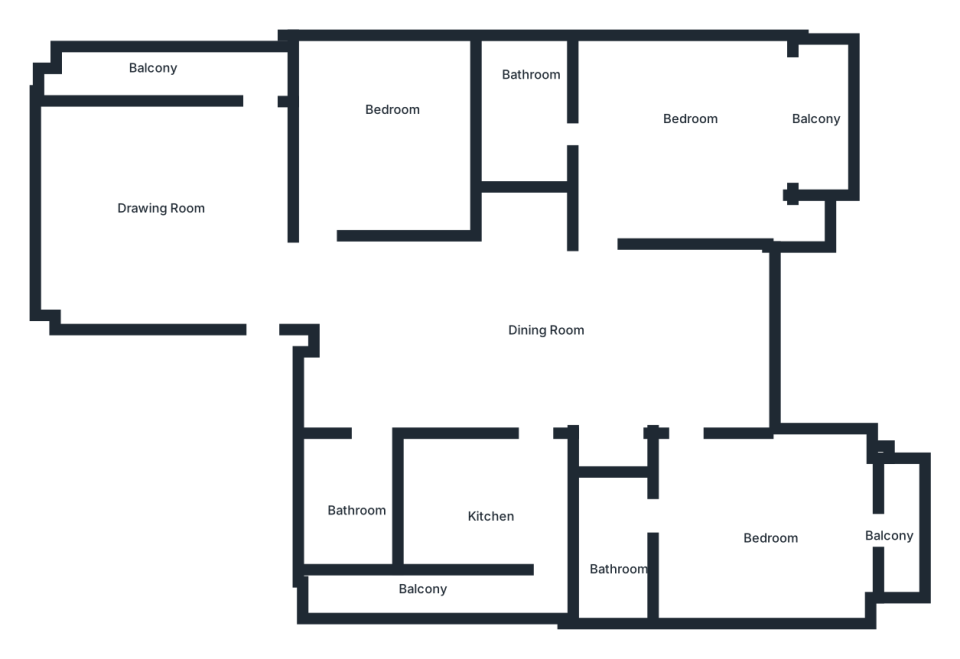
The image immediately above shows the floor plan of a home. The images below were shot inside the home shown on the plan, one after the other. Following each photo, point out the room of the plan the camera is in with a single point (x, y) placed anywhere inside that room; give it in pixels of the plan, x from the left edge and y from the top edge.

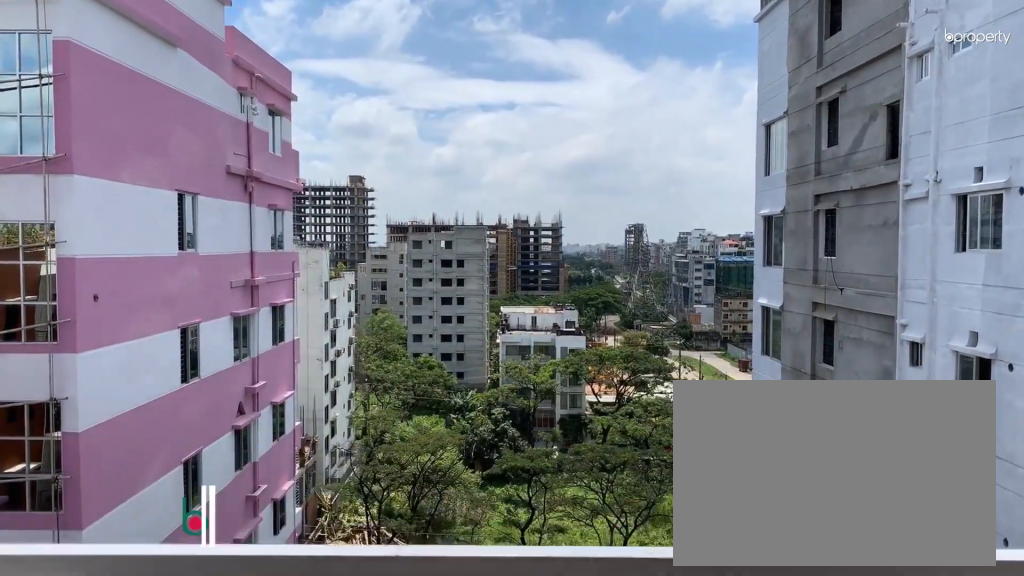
(901, 536)
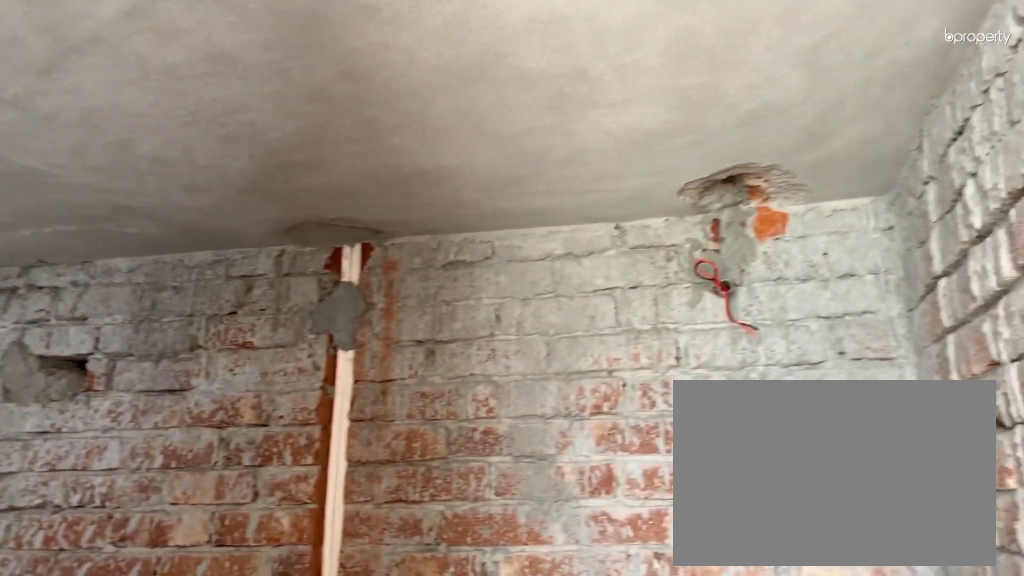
(612, 524)
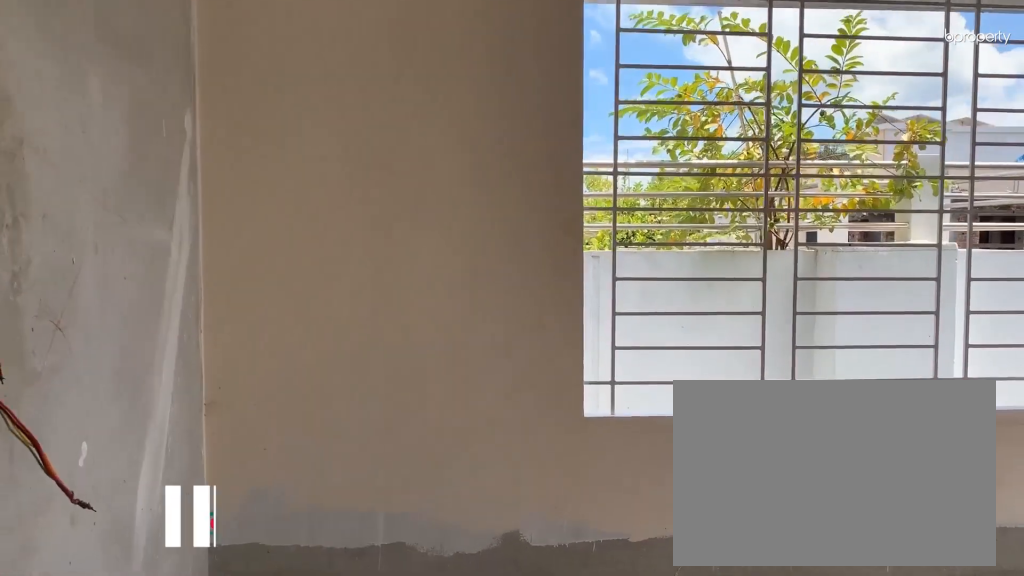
(701, 136)
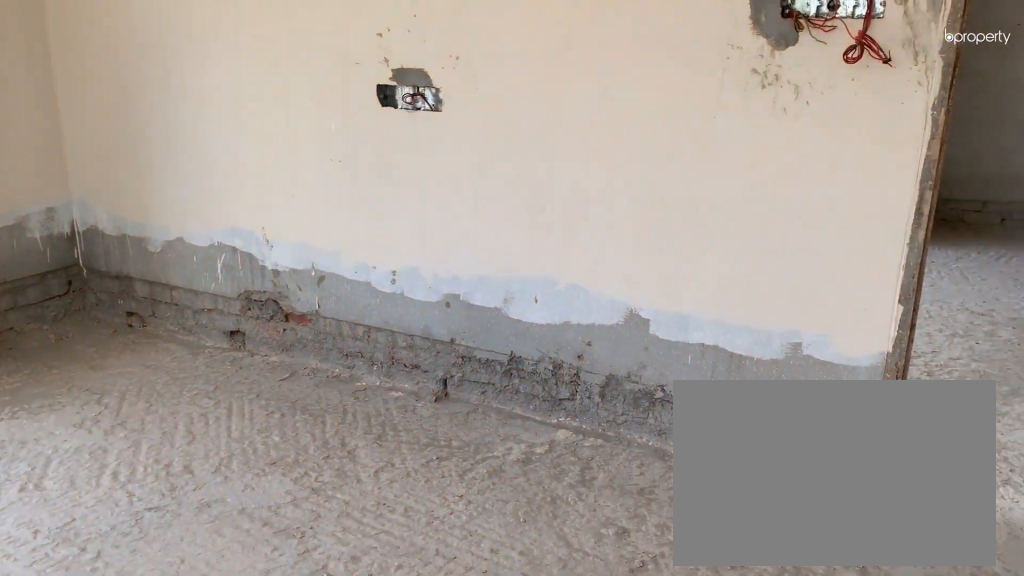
(701, 136)
